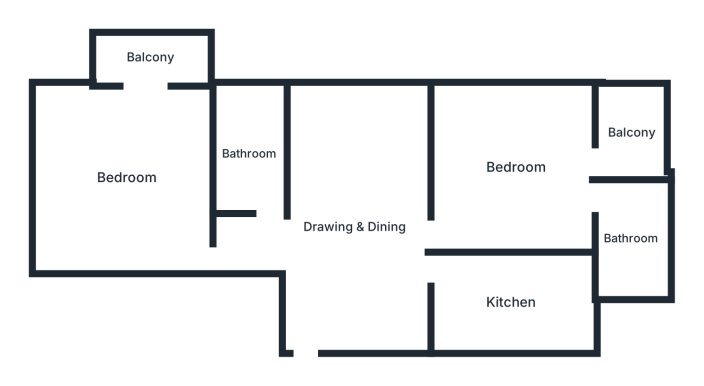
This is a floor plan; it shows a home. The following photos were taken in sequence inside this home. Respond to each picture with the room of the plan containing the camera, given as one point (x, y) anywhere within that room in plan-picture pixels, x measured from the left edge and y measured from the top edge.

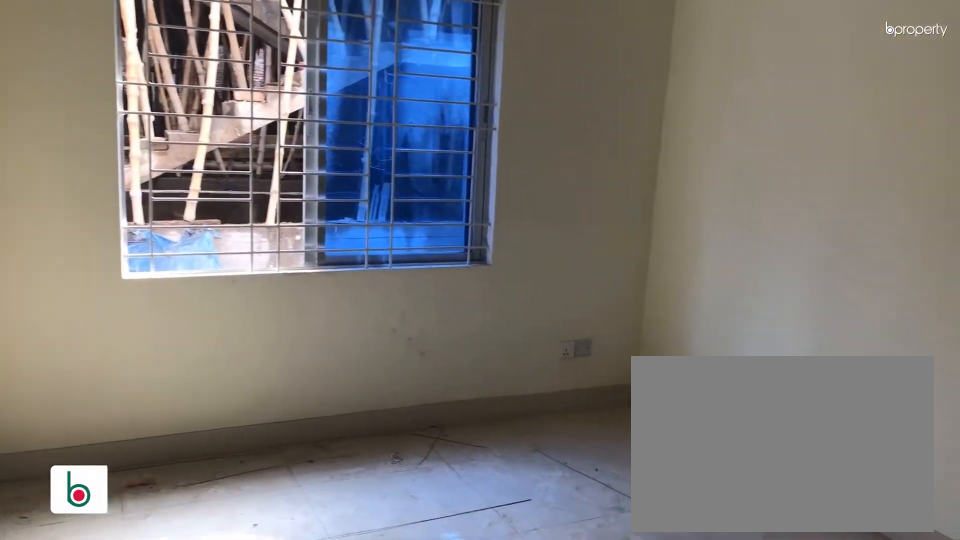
(358, 230)
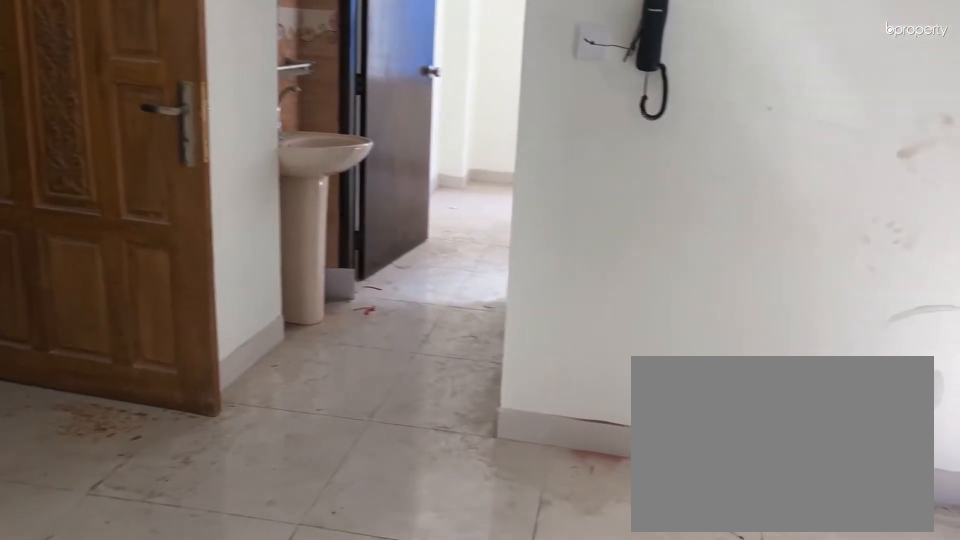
(358, 230)
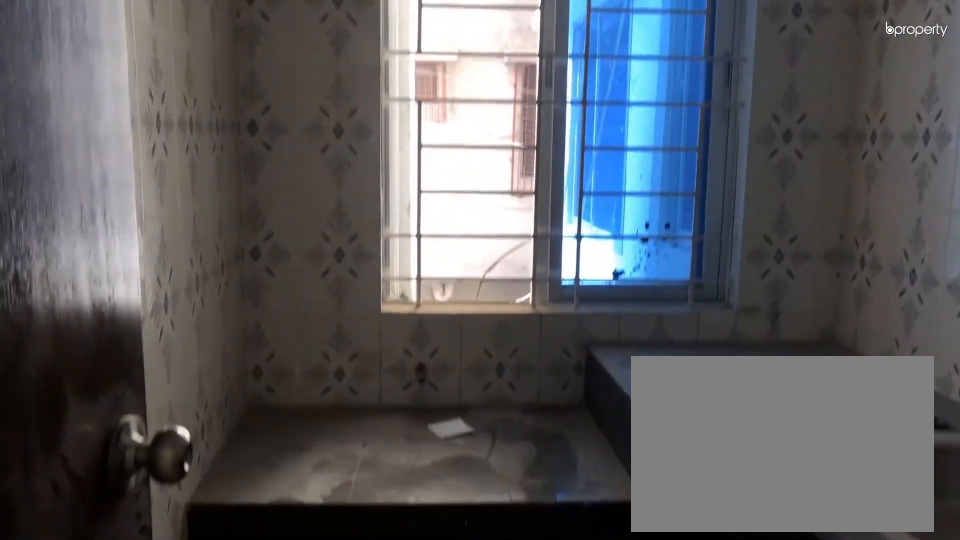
(510, 303)
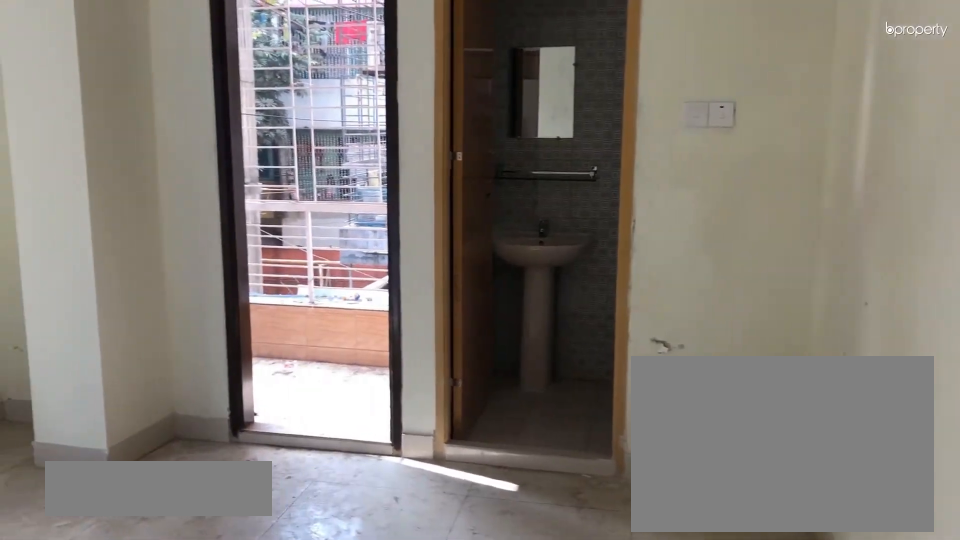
(514, 167)
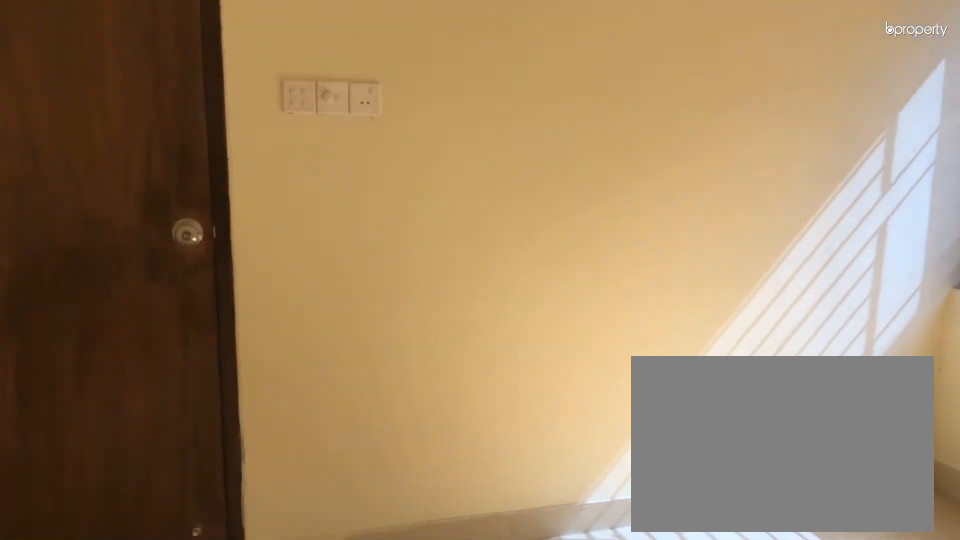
(514, 166)
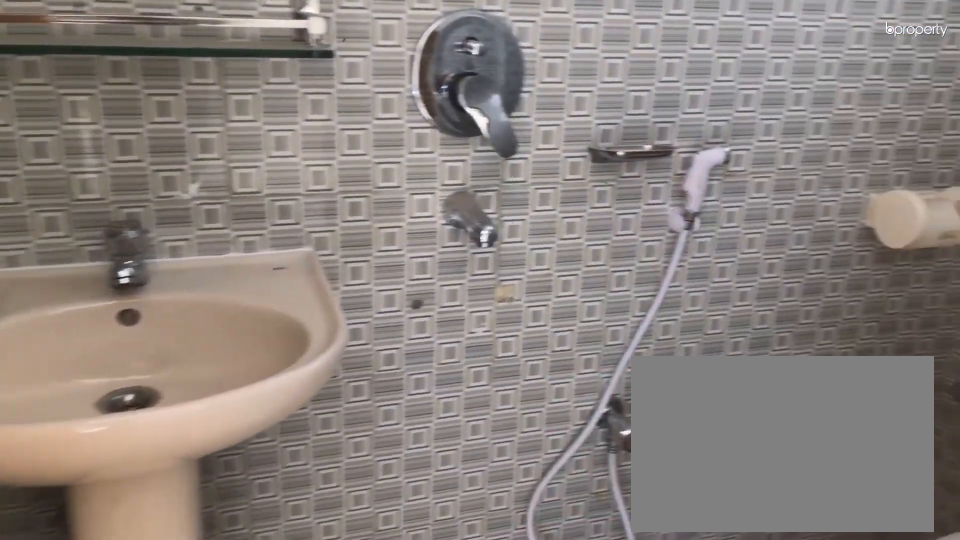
(629, 239)
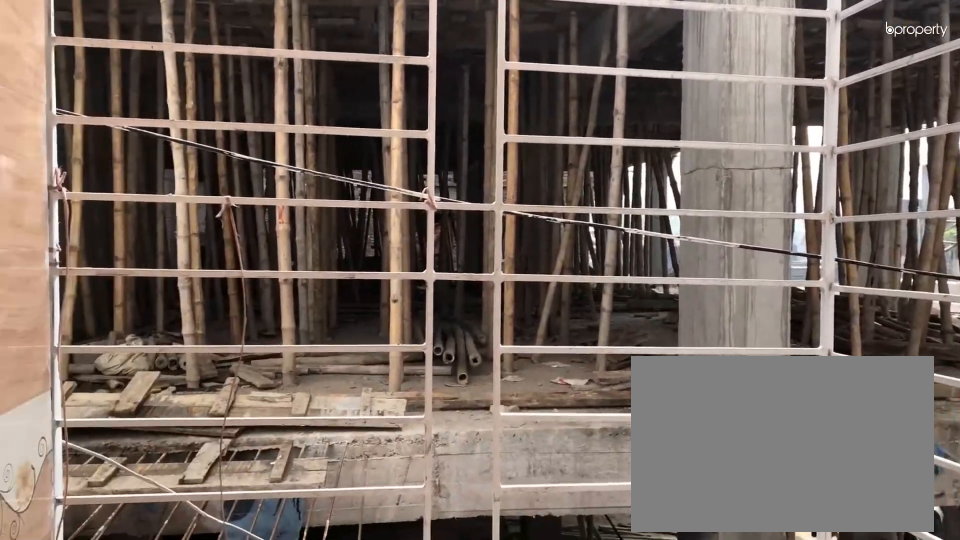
(630, 133)
